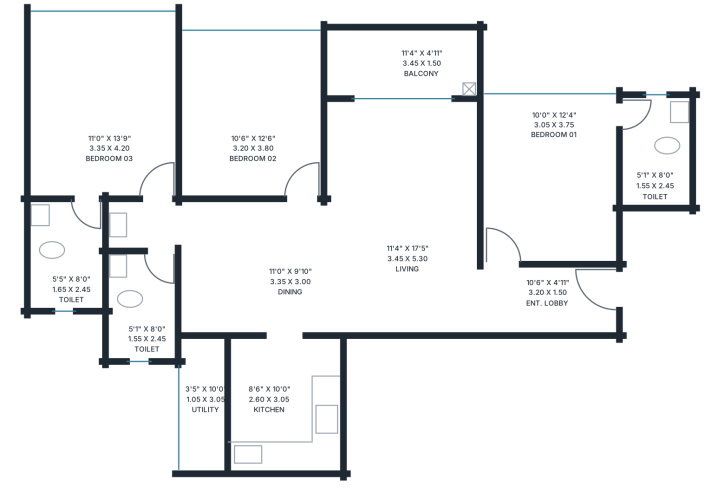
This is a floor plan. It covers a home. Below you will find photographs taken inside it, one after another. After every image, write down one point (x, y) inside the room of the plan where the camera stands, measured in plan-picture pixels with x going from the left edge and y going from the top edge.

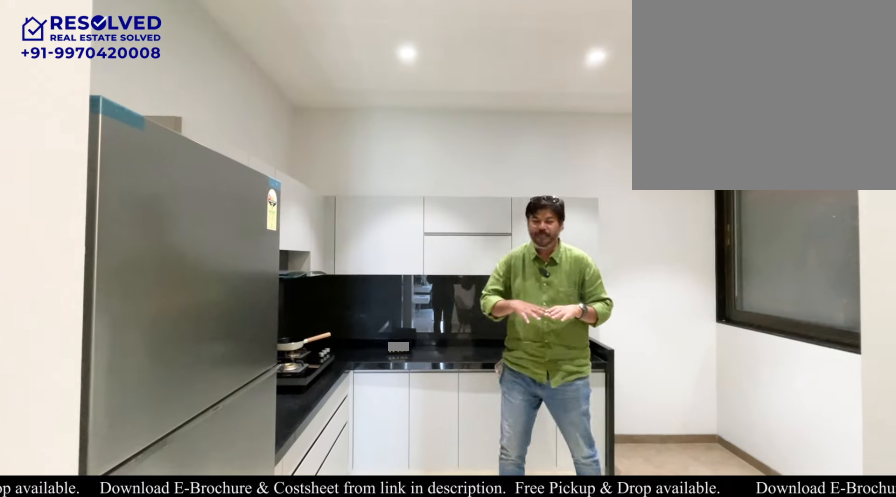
(284, 403)
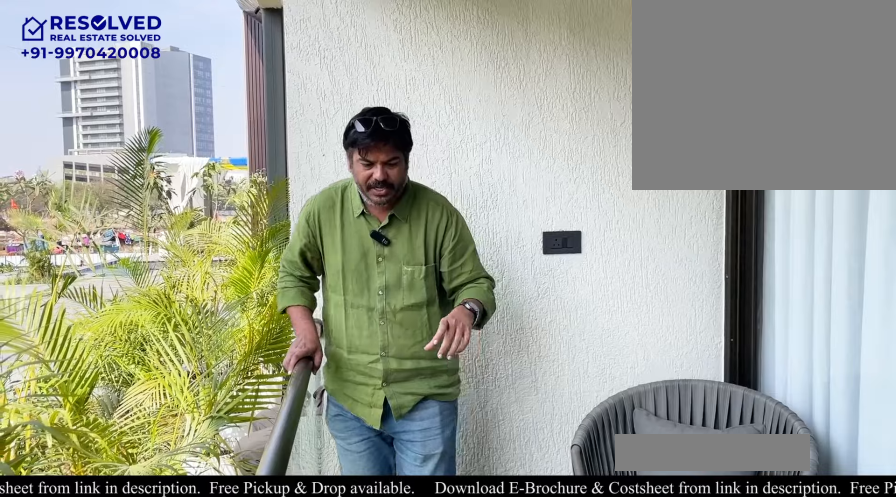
(401, 62)
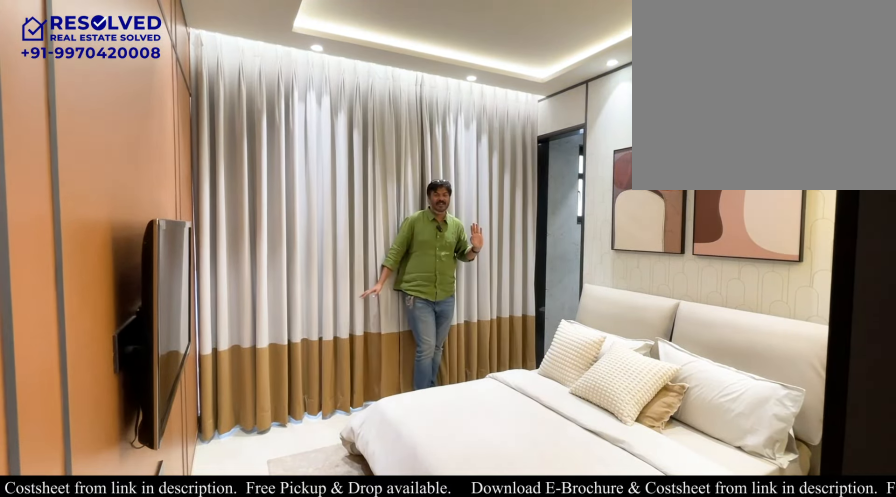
(550, 178)
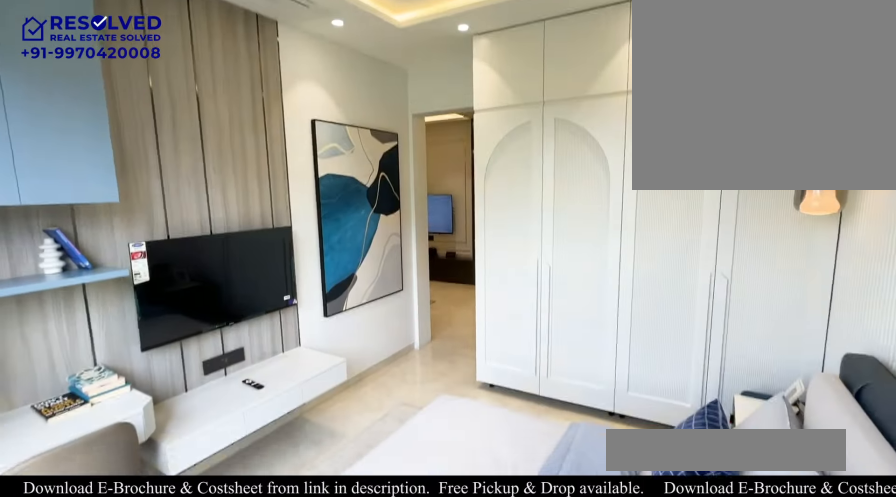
(251, 113)
